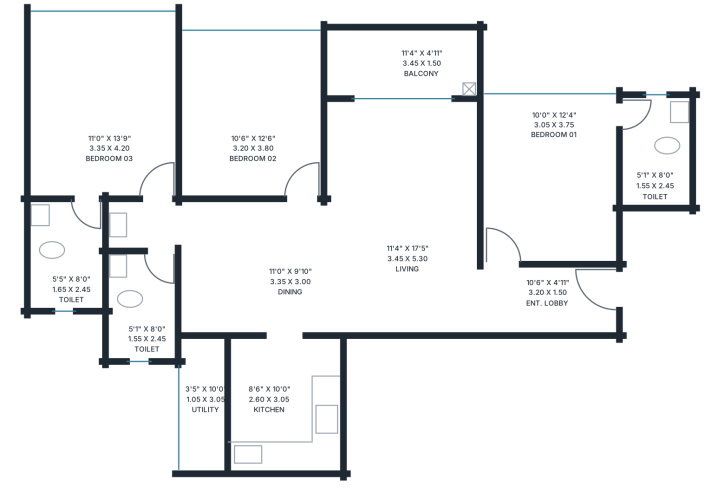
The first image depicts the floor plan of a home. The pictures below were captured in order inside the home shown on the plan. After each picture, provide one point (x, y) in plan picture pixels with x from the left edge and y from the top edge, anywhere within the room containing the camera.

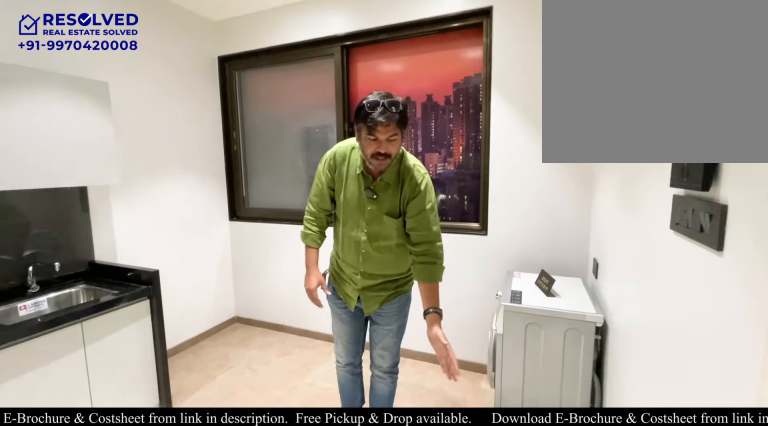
(203, 403)
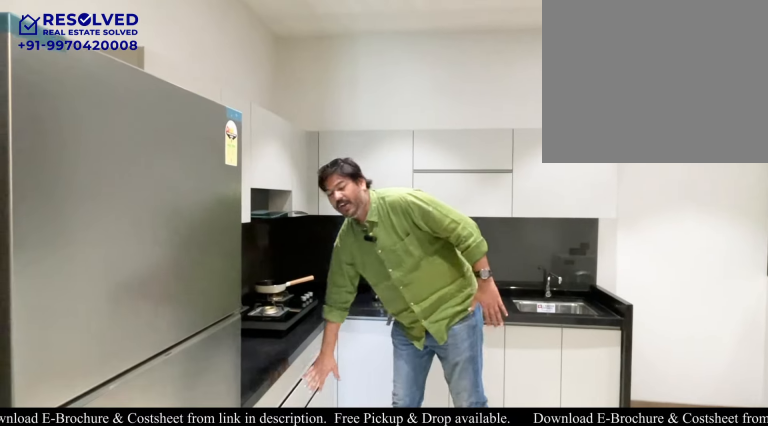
(284, 403)
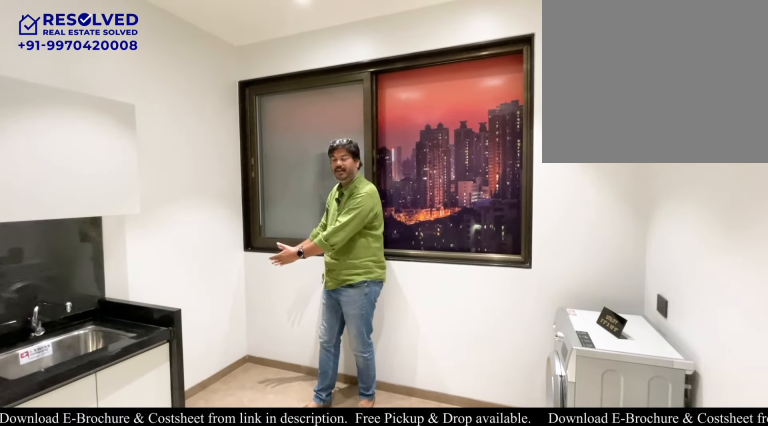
(203, 403)
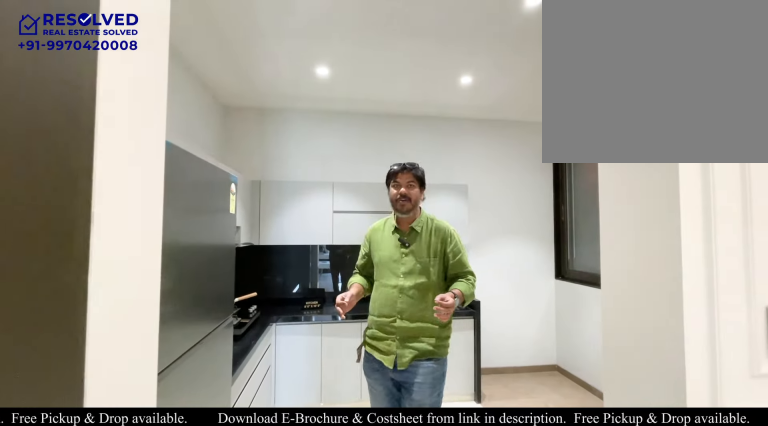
(284, 403)
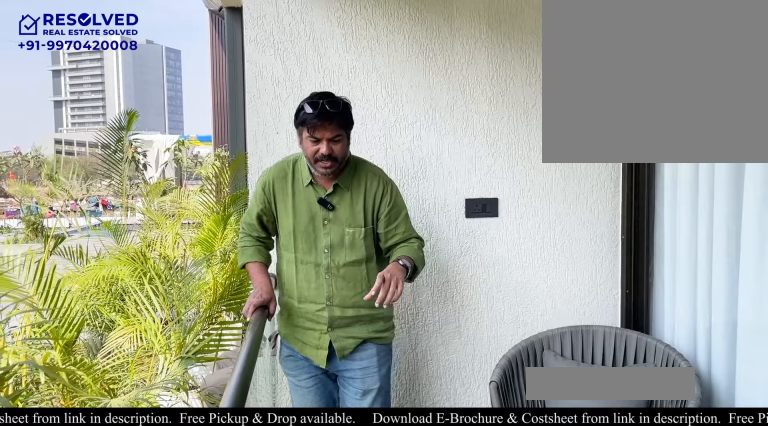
(401, 62)
